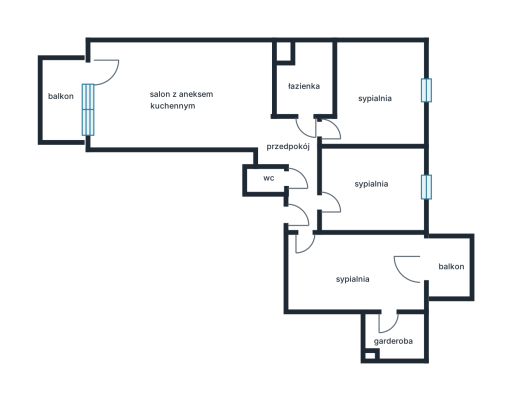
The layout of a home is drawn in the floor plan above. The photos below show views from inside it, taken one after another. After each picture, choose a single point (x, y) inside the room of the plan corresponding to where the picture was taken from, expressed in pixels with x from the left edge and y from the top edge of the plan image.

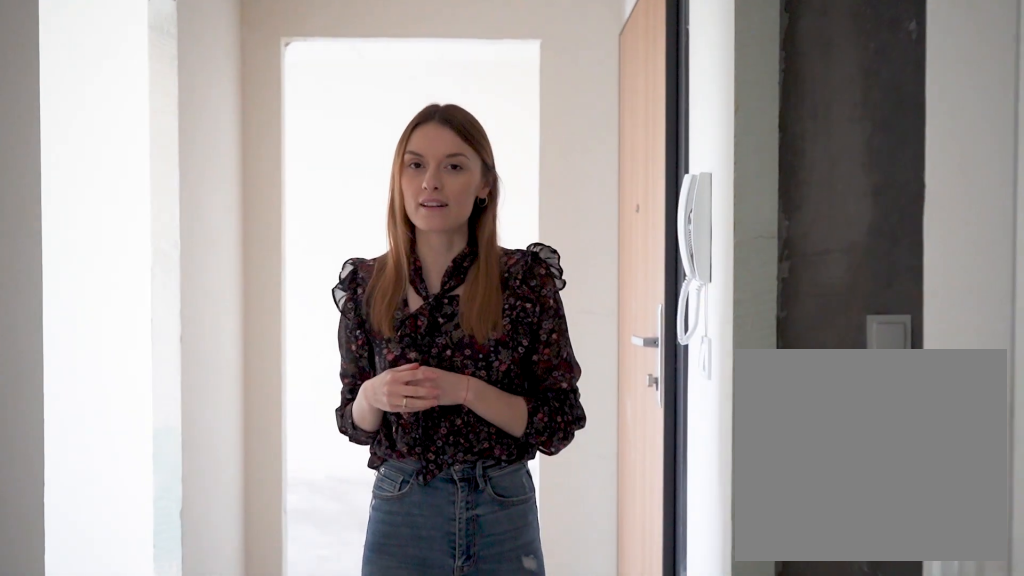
(297, 166)
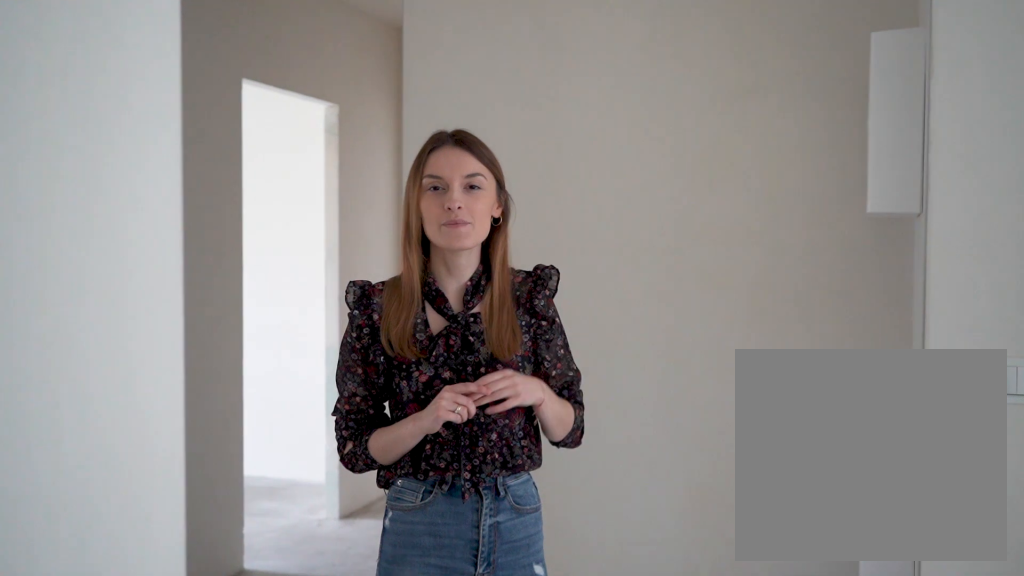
(297, 167)
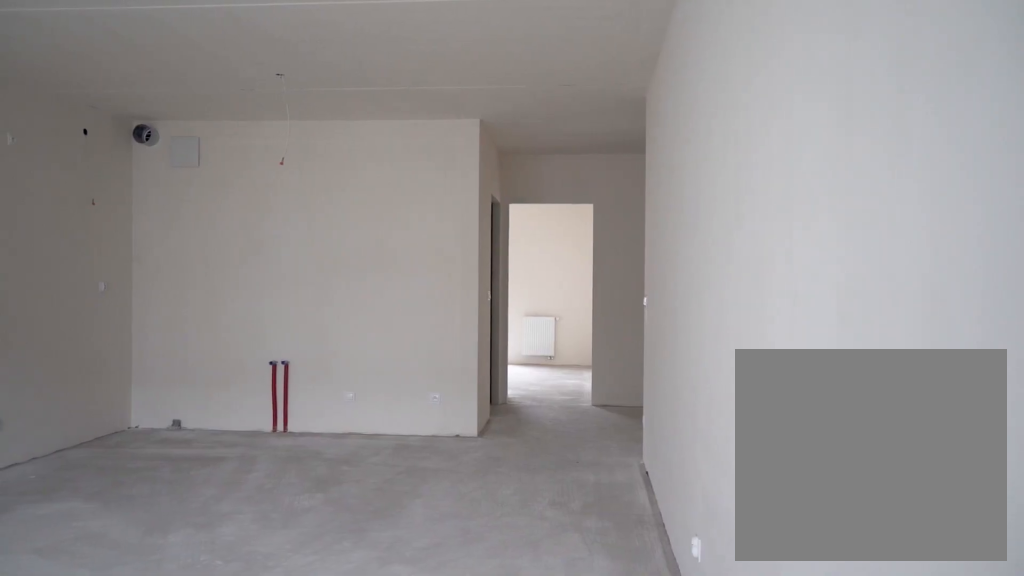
(181, 95)
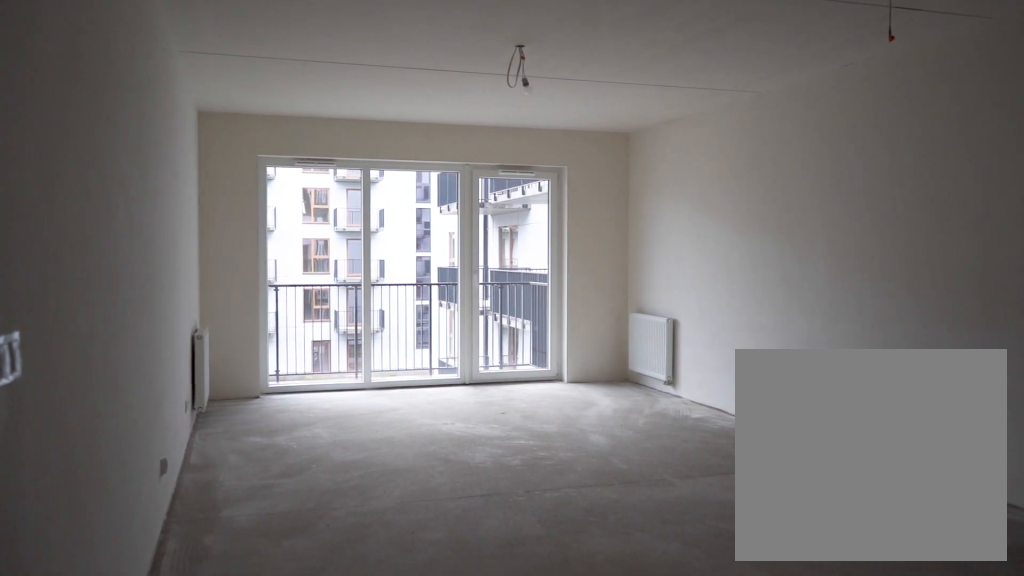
(181, 95)
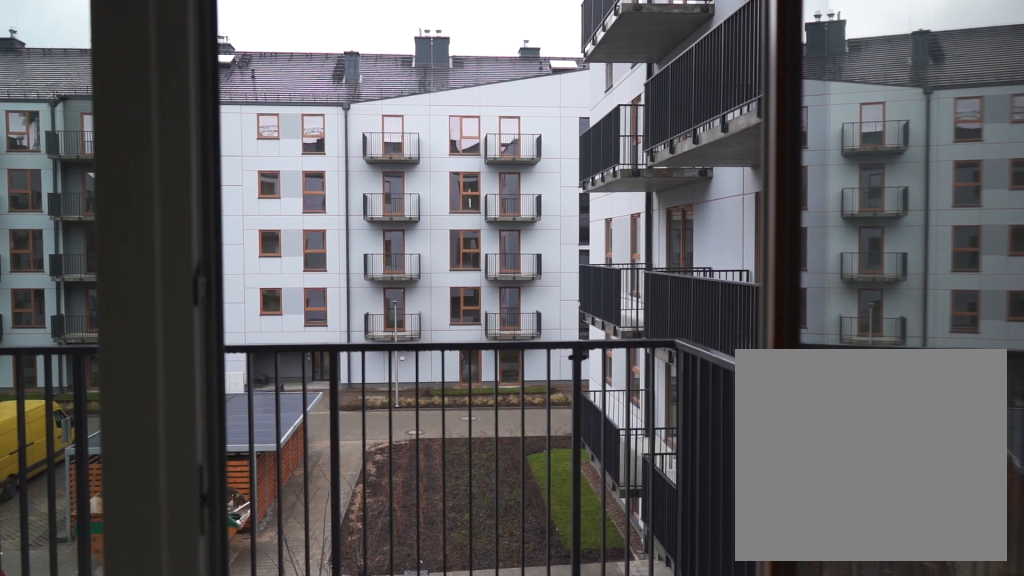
(63, 99)
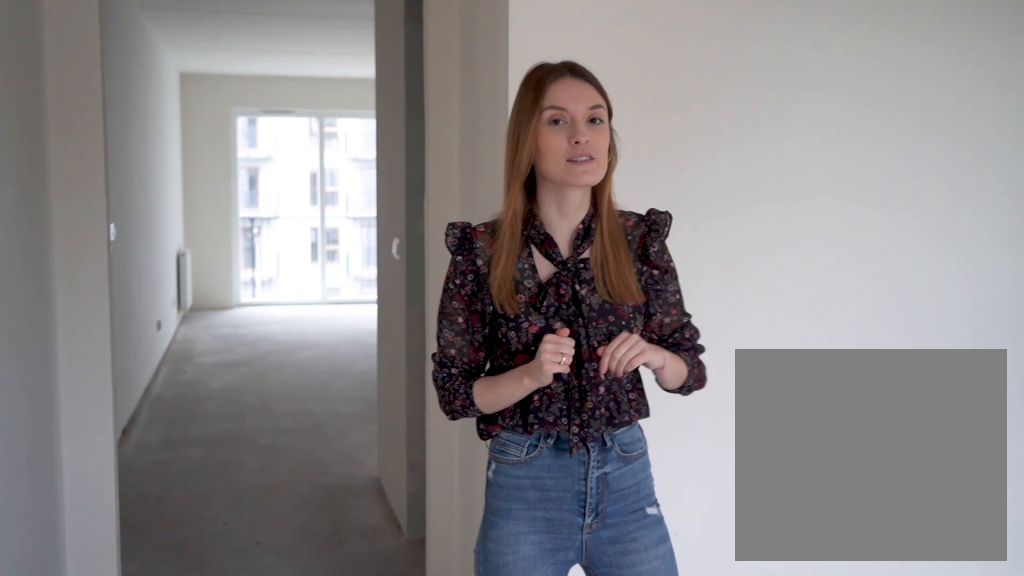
(383, 88)
